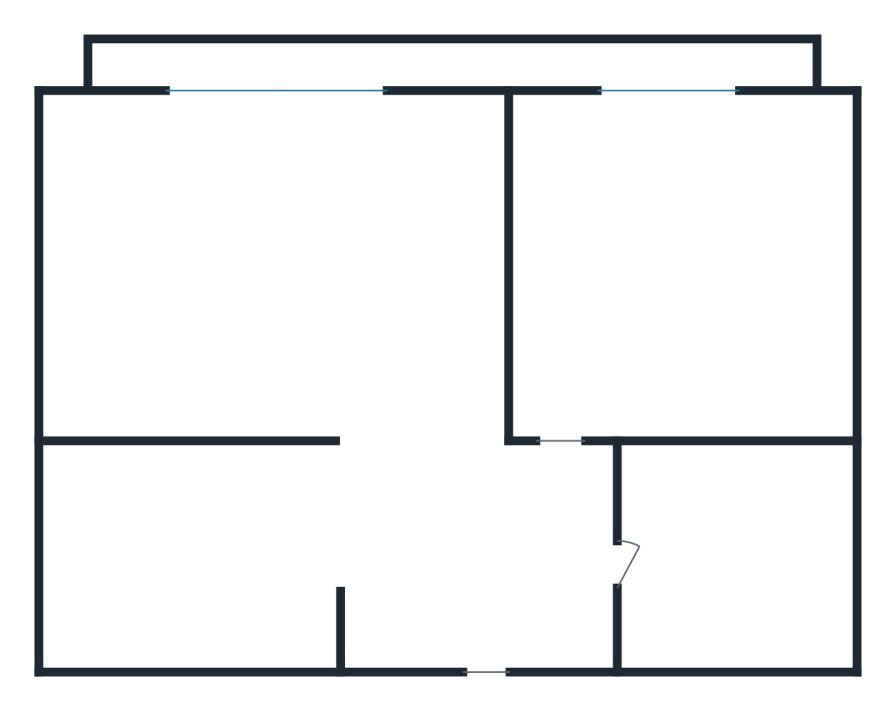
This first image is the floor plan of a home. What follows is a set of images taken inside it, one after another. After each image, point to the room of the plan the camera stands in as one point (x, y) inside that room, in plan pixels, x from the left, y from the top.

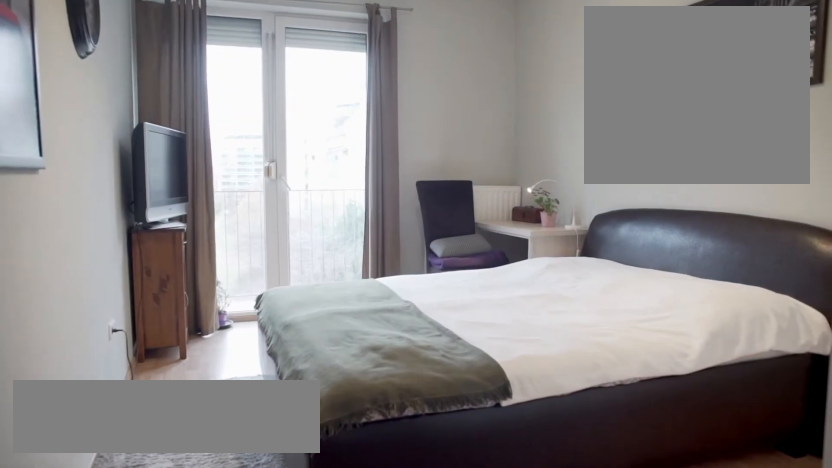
(577, 391)
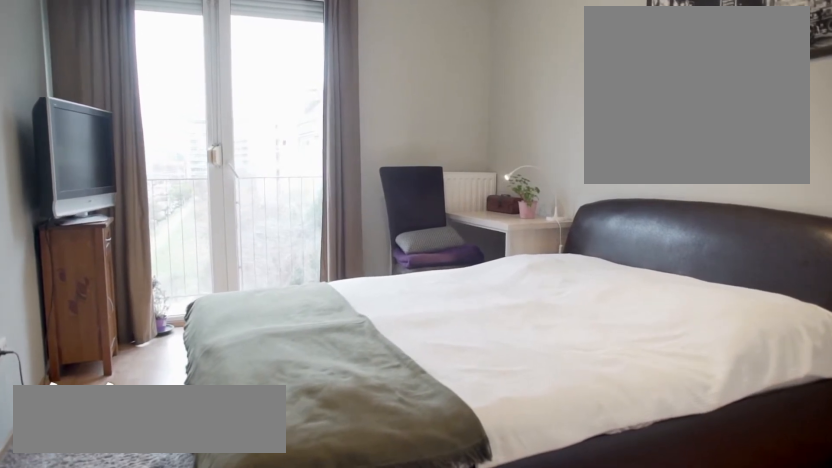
(577, 391)
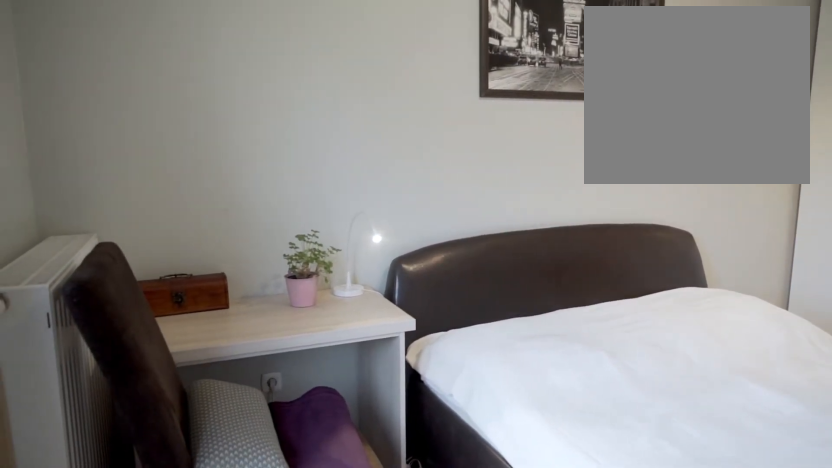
(577, 157)
